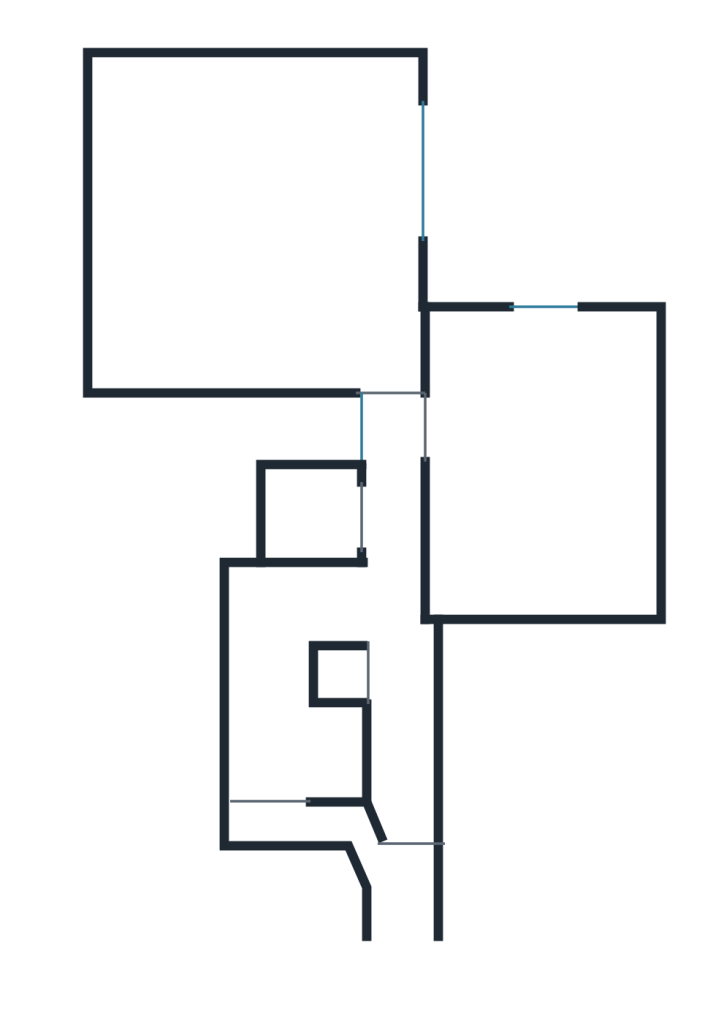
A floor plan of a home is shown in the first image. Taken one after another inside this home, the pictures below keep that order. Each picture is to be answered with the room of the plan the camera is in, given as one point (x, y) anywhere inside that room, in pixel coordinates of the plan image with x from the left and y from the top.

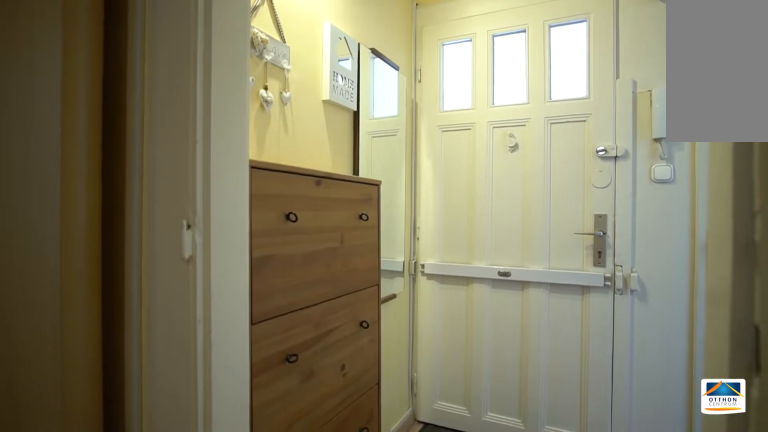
(394, 589)
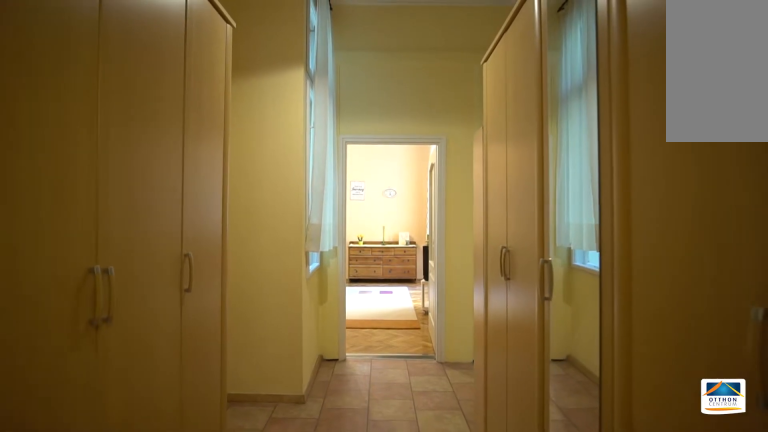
(393, 589)
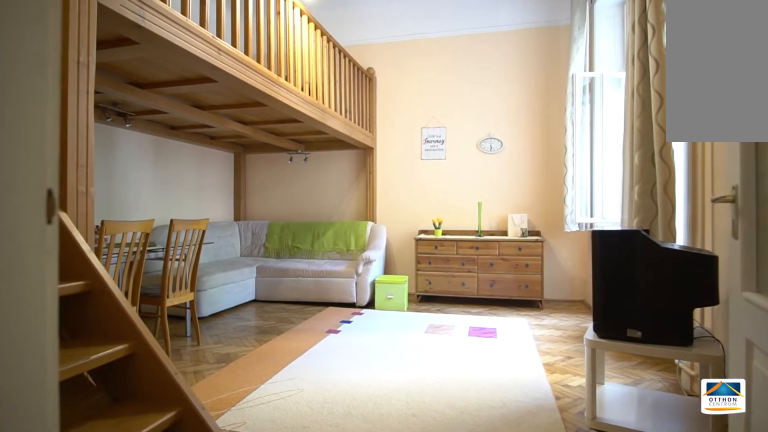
(254, 223)
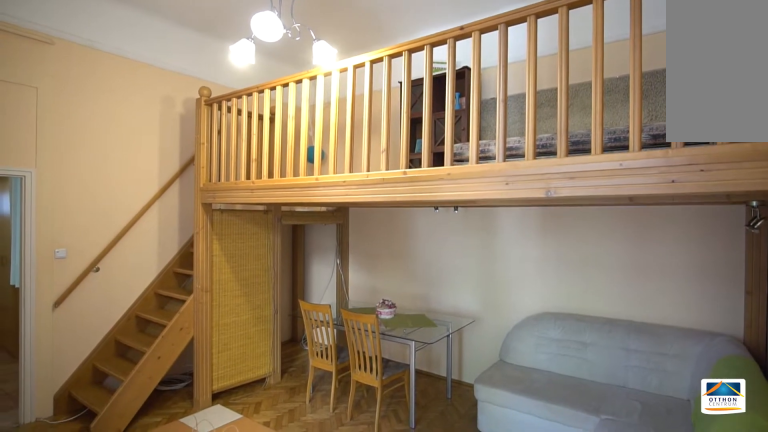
(254, 222)
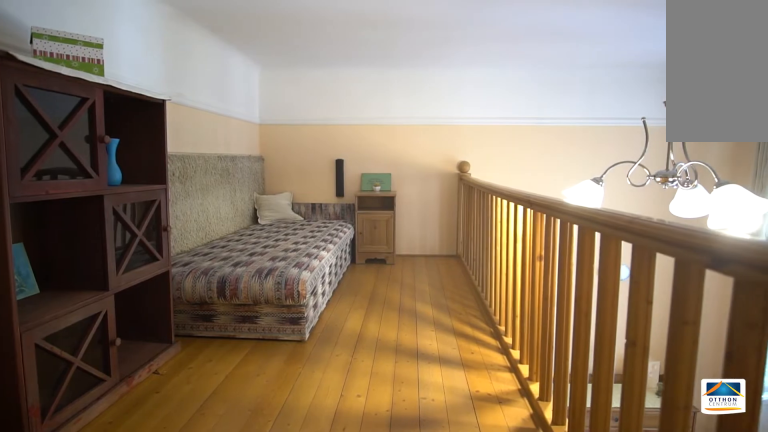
(151, 237)
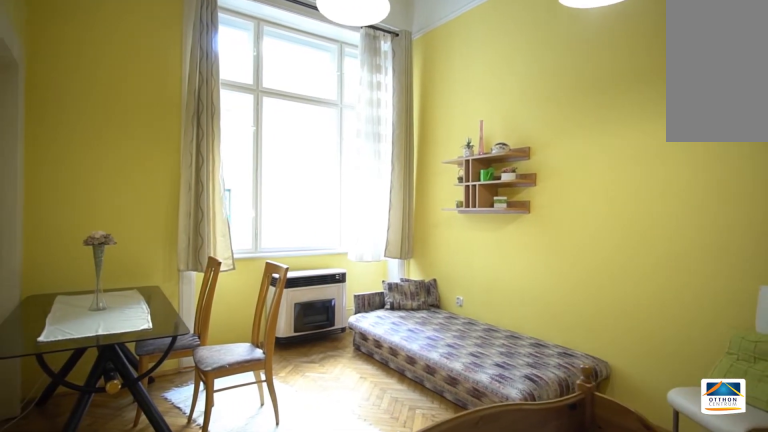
(533, 448)
